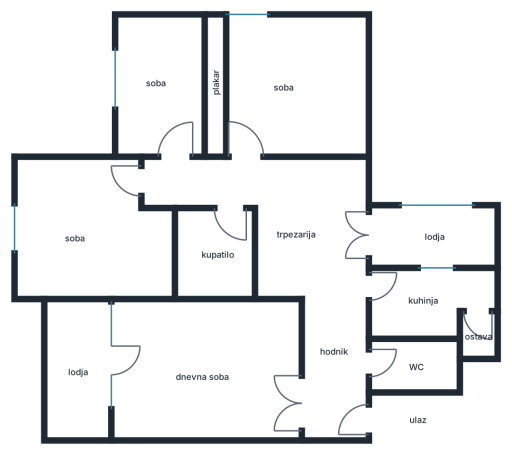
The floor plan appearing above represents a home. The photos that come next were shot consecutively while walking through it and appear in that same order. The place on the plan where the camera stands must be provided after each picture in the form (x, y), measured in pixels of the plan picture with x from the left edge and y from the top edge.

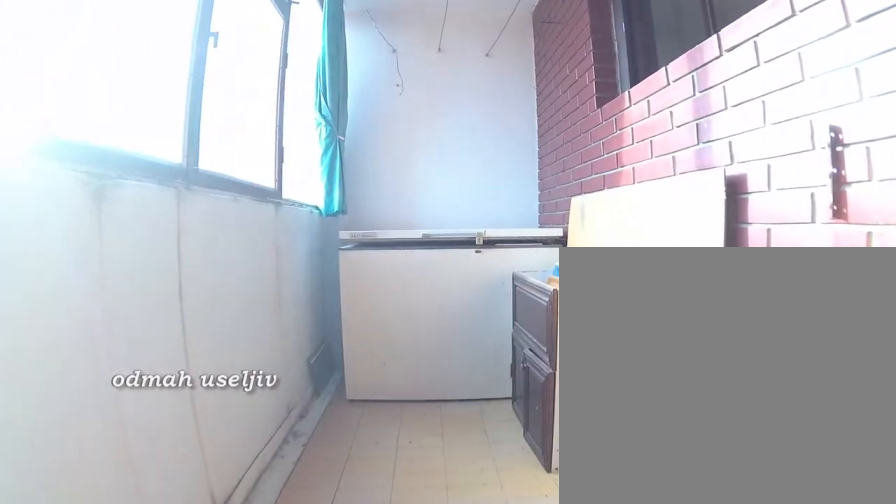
(381, 231)
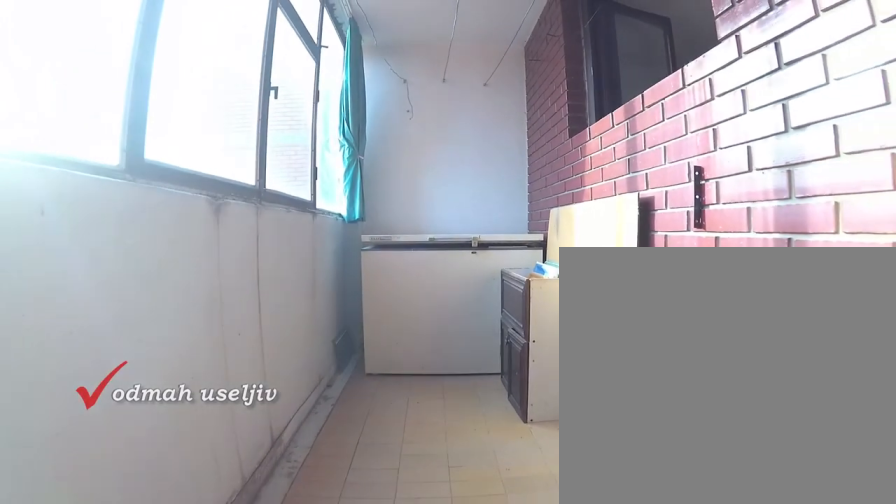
(377, 230)
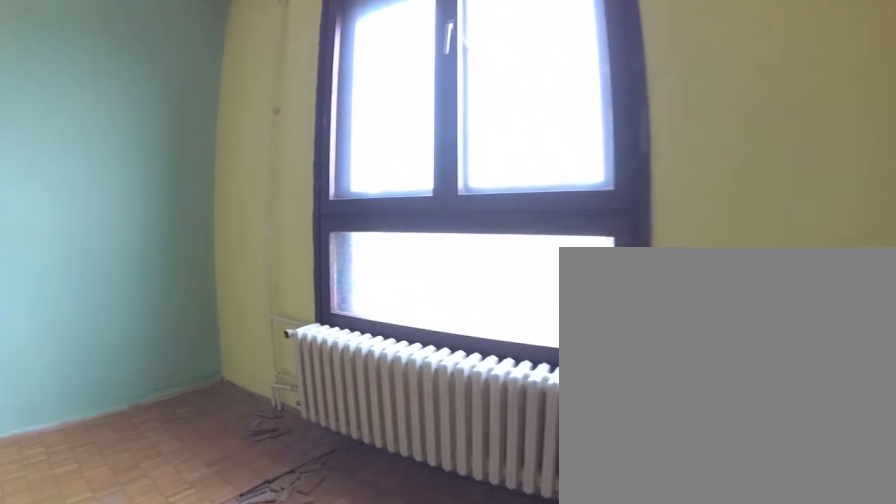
(52, 176)
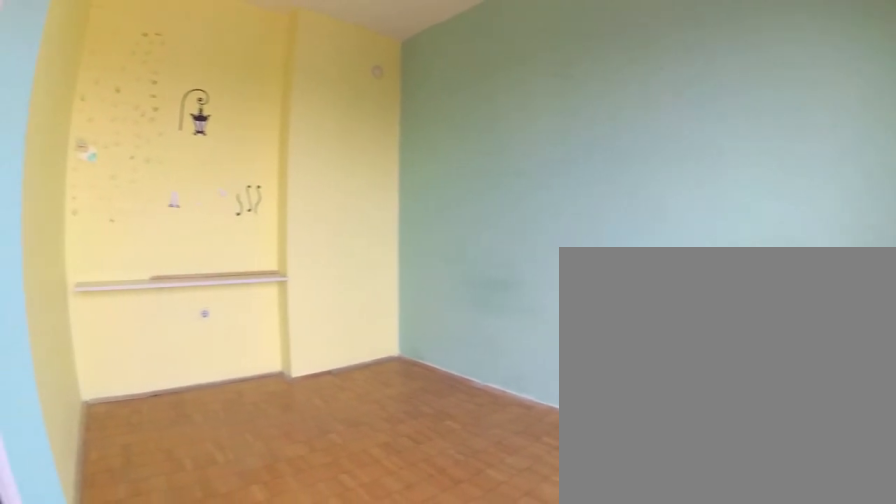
(34, 192)
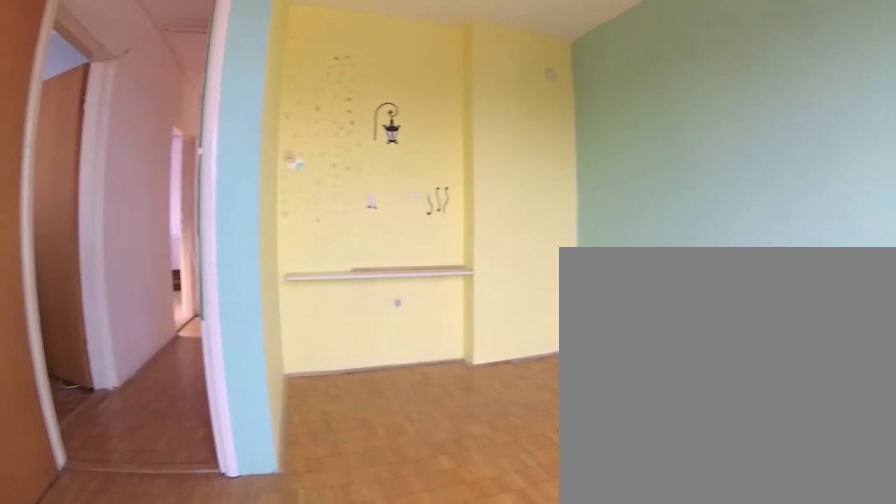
(33, 194)
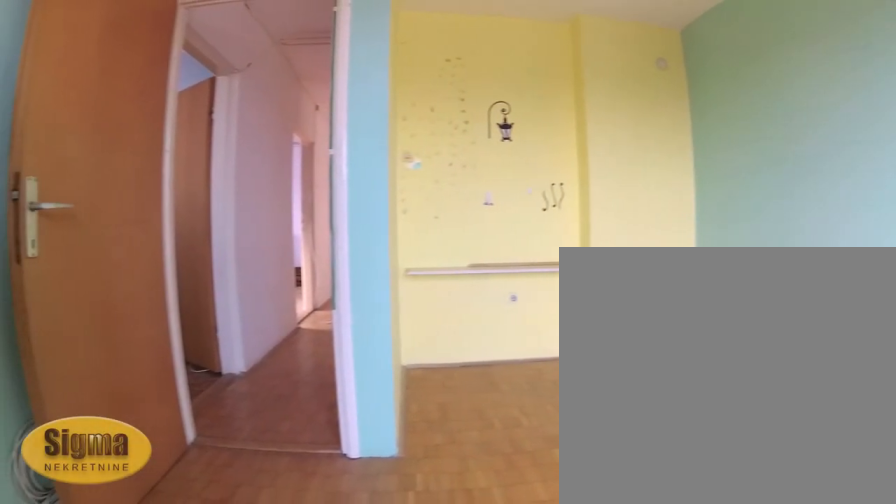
(33, 194)
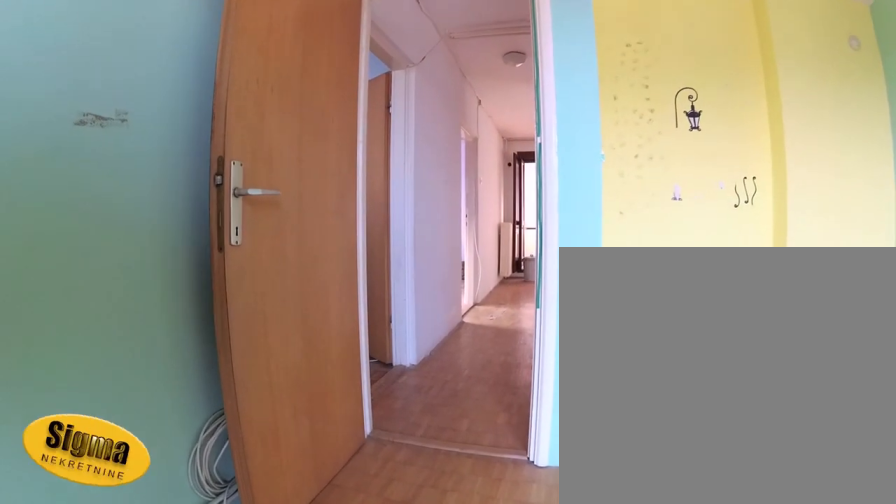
(44, 195)
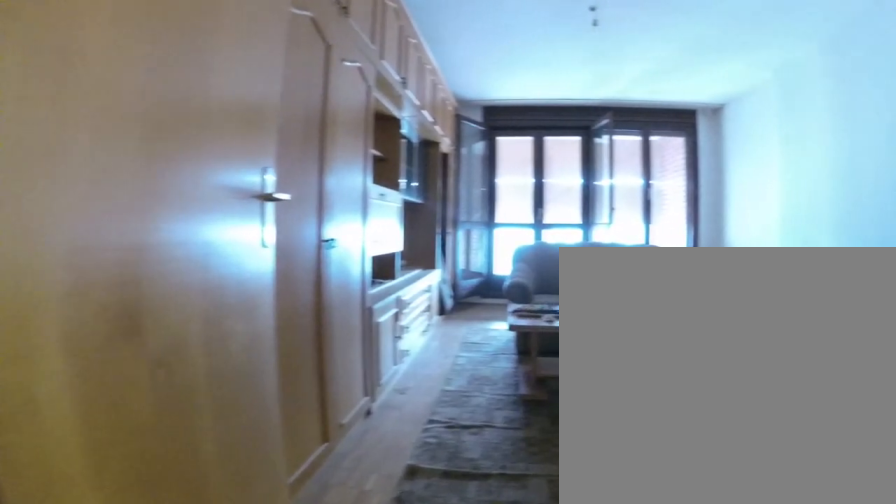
(310, 398)
